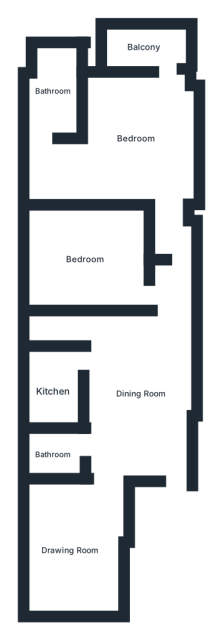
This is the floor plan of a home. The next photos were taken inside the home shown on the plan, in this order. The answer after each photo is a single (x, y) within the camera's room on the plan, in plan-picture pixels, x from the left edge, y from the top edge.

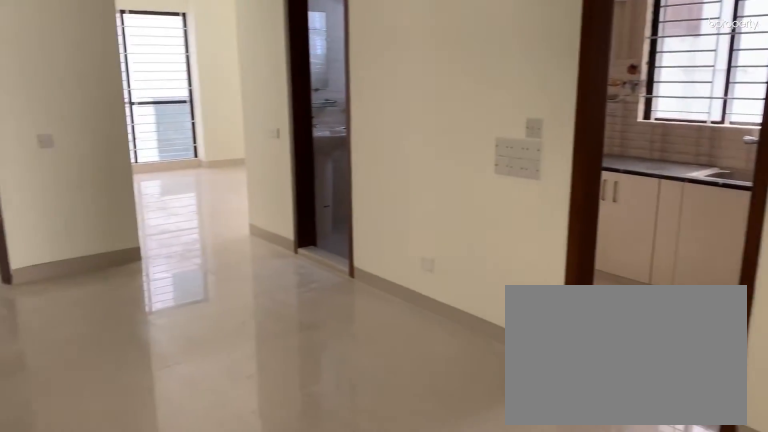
(140, 388)
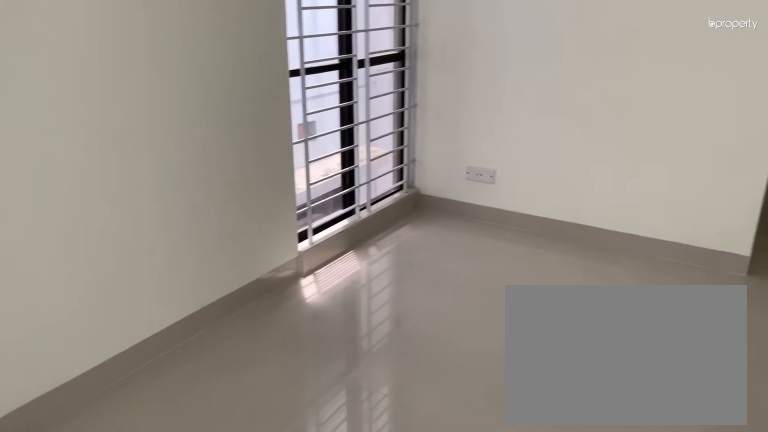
(70, 550)
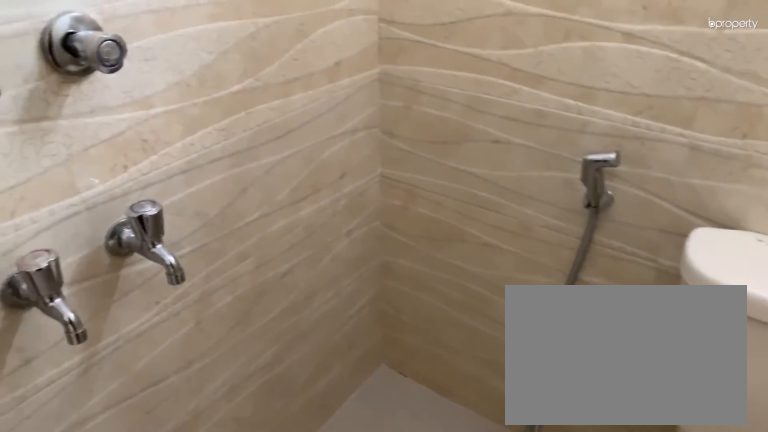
(54, 453)
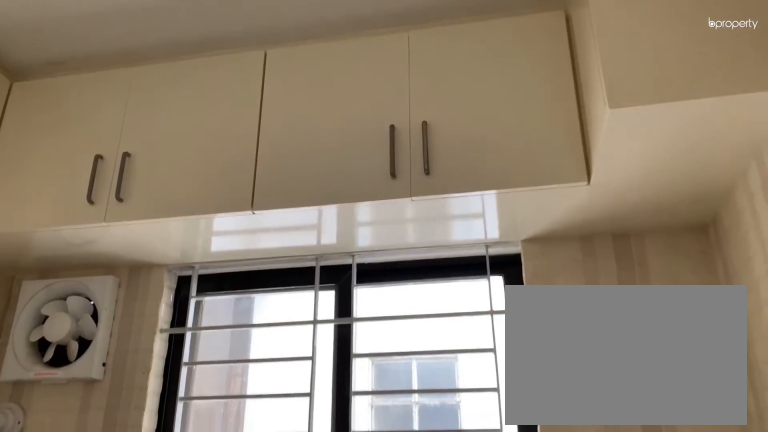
(53, 388)
